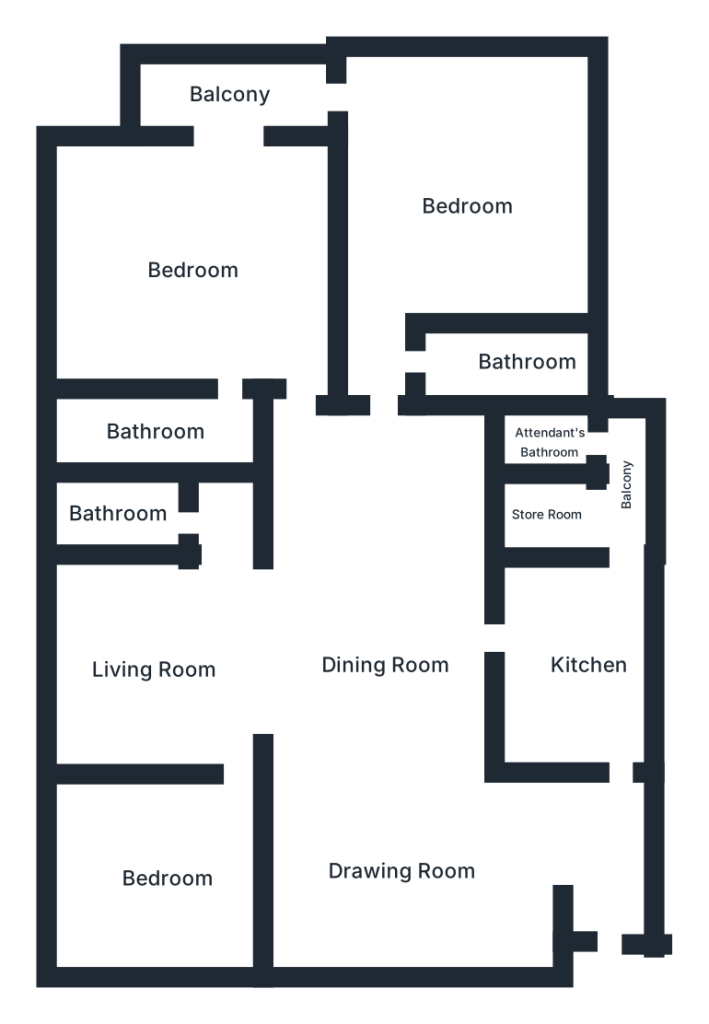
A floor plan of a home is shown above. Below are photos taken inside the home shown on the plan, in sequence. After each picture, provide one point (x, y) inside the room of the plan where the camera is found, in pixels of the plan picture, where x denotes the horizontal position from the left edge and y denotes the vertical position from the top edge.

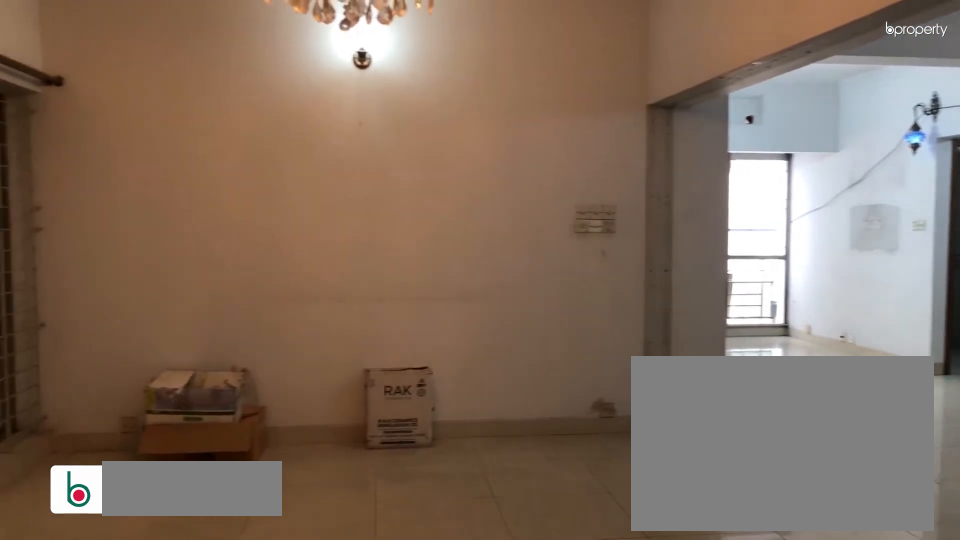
(402, 865)
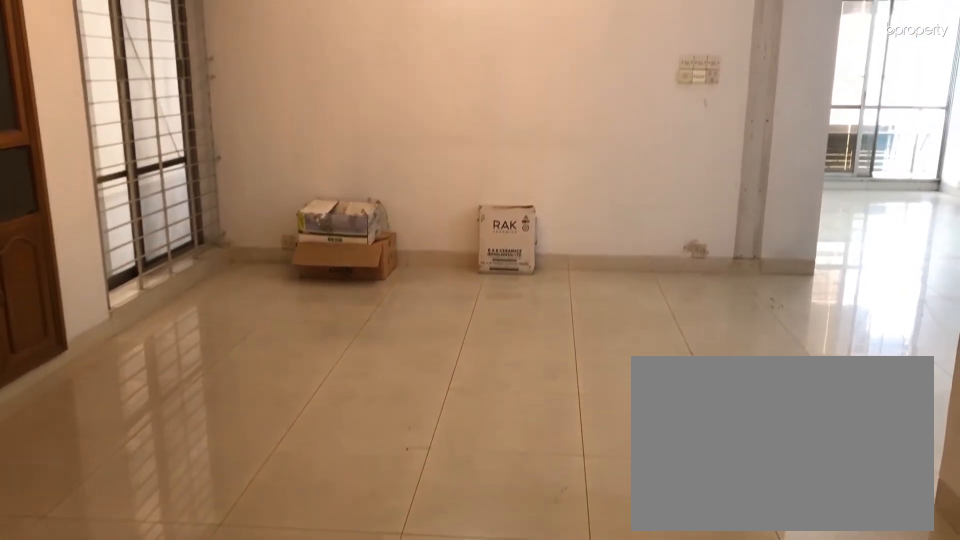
(402, 865)
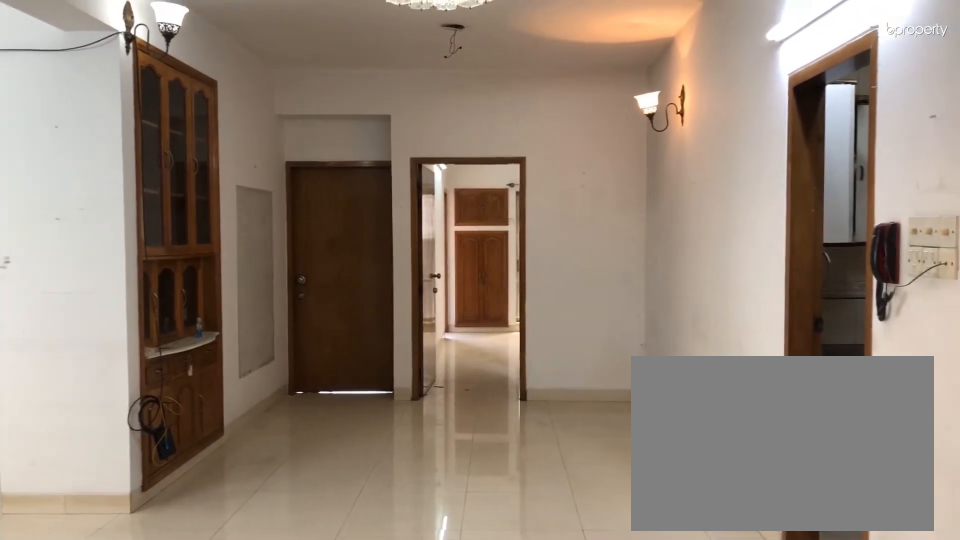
(392, 660)
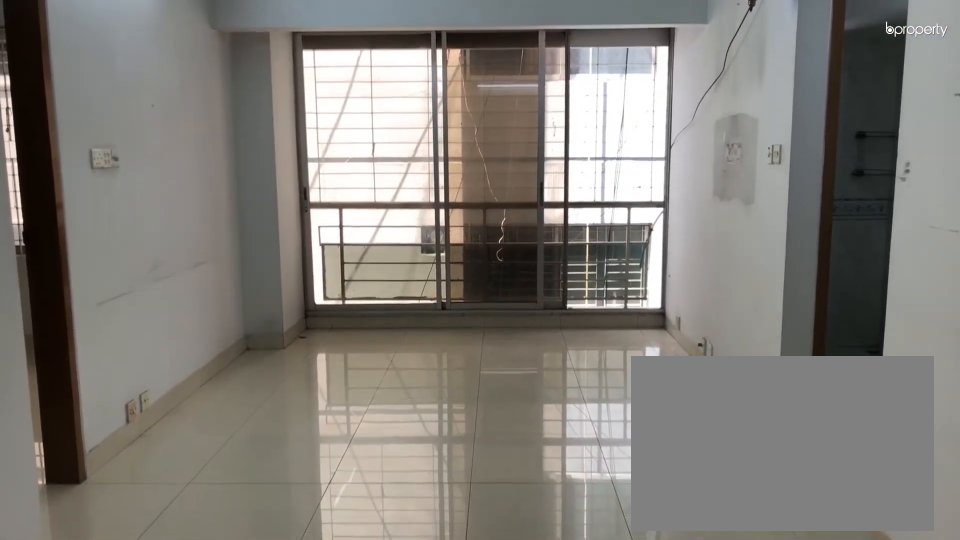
(145, 660)
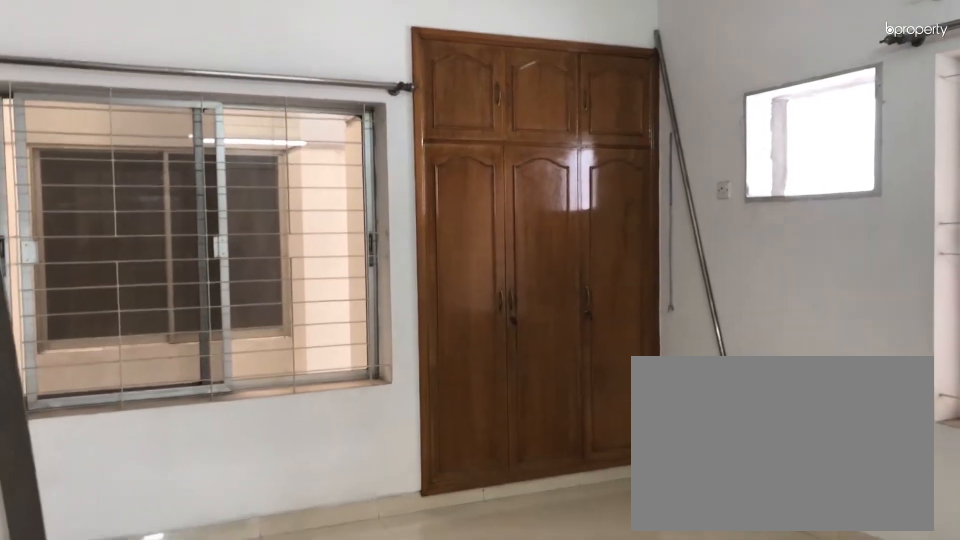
(169, 878)
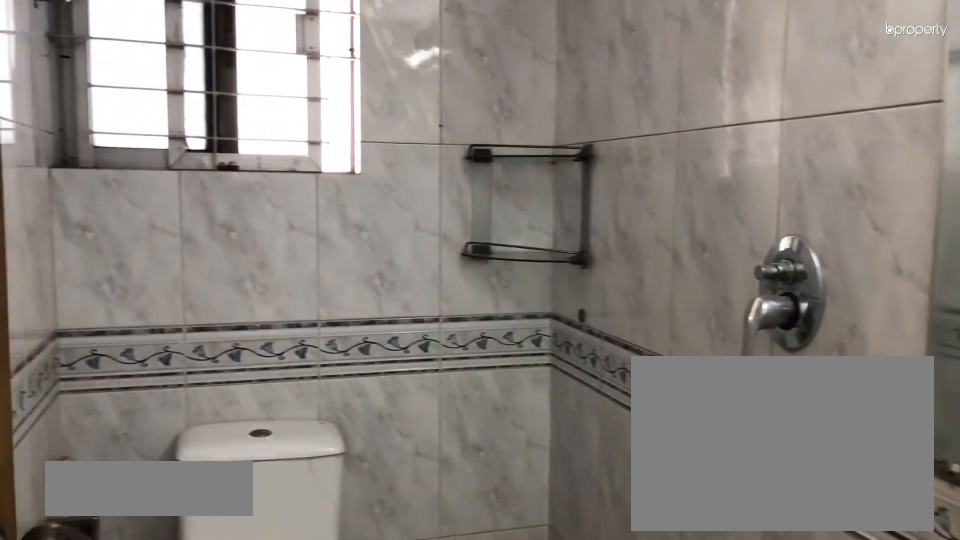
(133, 513)
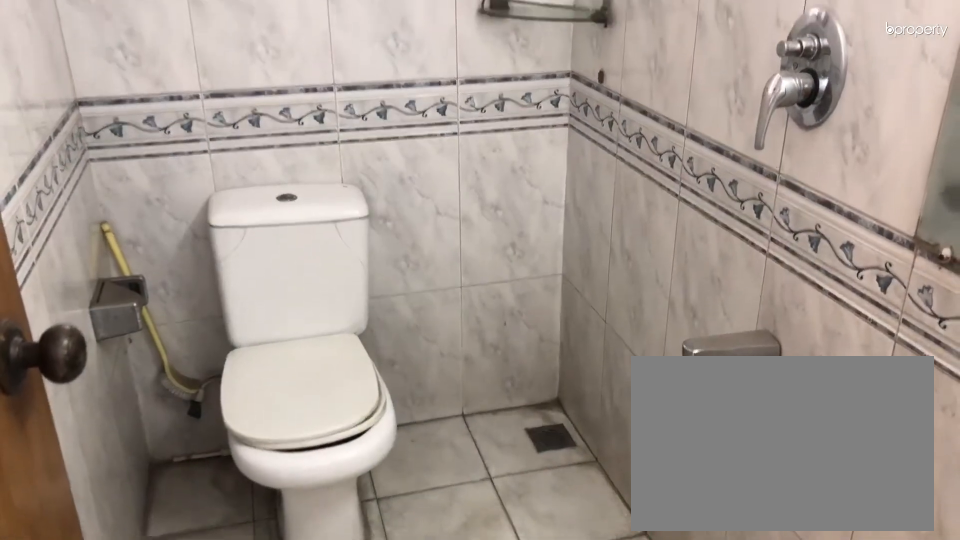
(133, 513)
